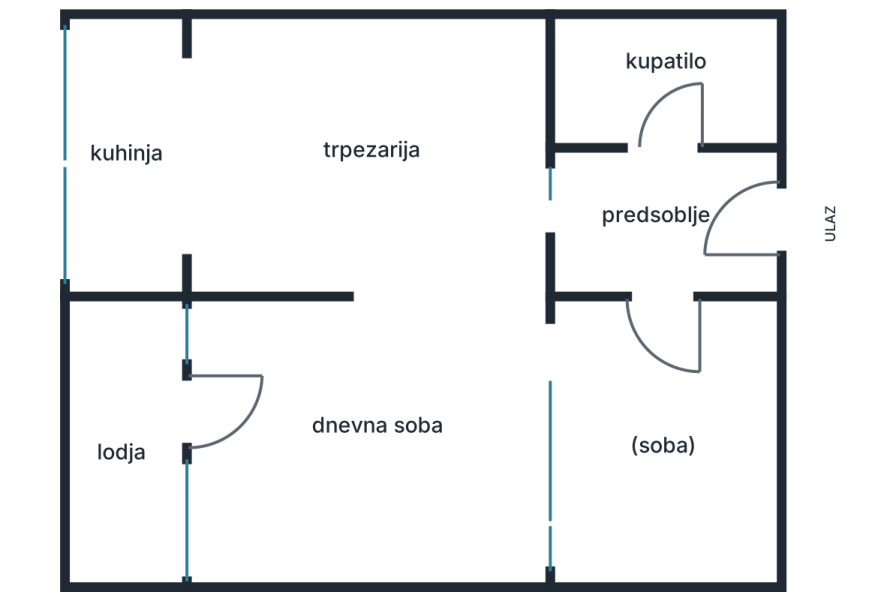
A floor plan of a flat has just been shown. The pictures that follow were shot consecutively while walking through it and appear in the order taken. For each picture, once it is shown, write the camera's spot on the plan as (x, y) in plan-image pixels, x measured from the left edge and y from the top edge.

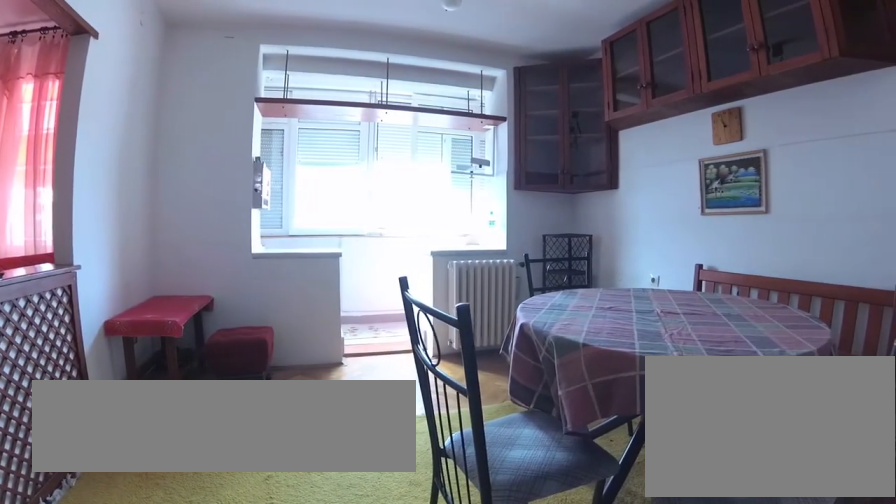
(554, 219)
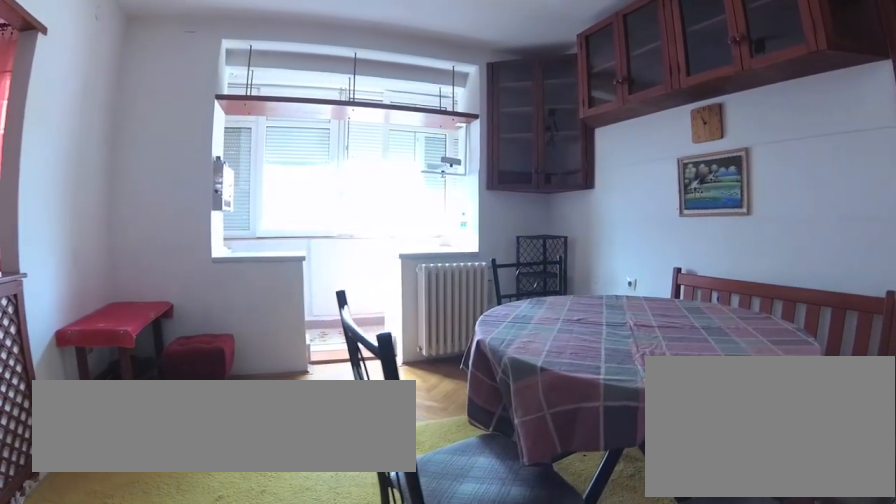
(551, 223)
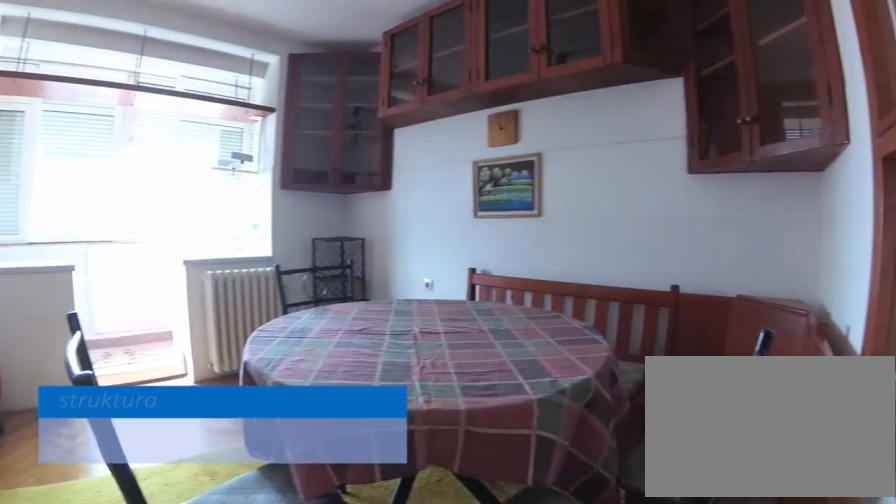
(547, 227)
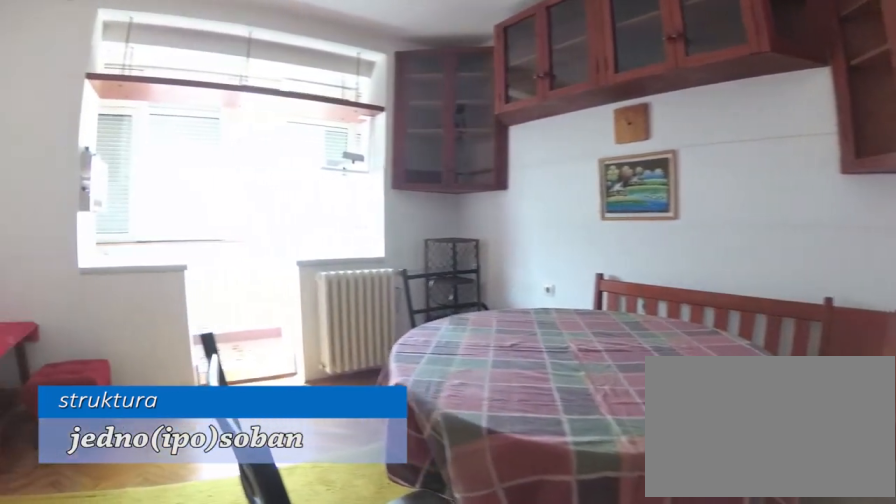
(552, 220)
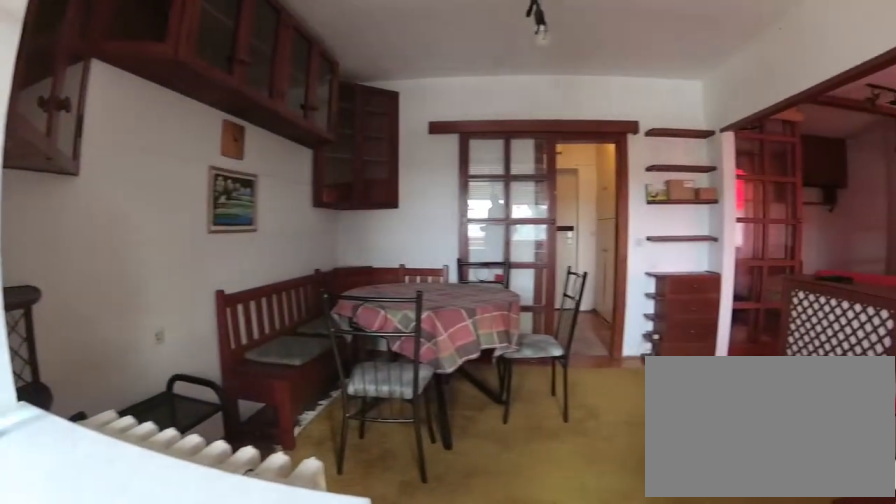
(115, 178)
